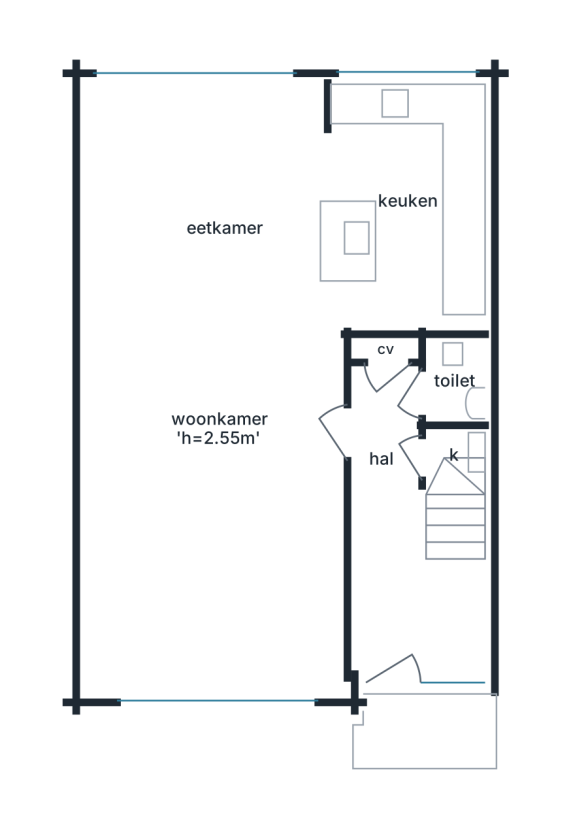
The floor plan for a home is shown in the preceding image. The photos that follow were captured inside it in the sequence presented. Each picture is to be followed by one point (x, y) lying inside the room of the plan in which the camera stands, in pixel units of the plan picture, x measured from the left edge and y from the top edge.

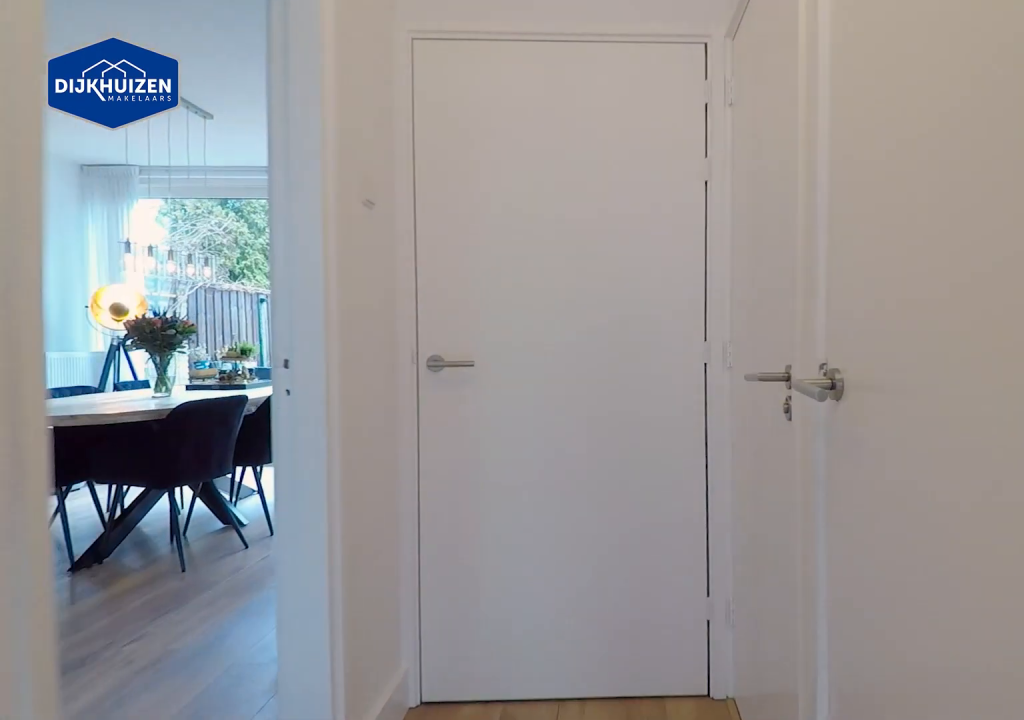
(402, 547)
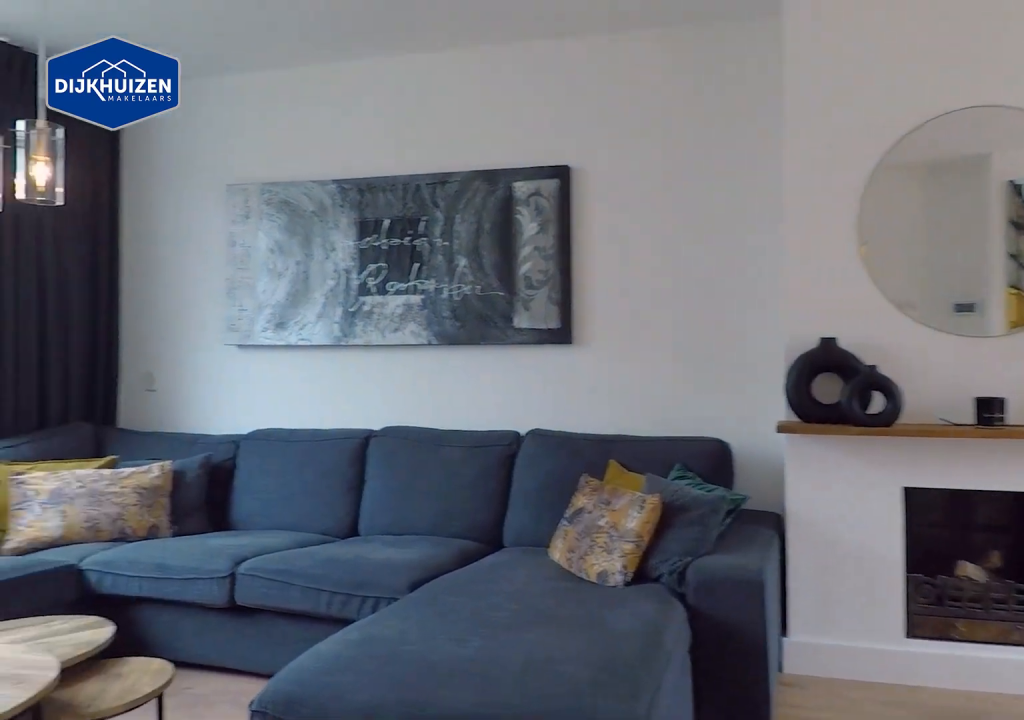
(204, 417)
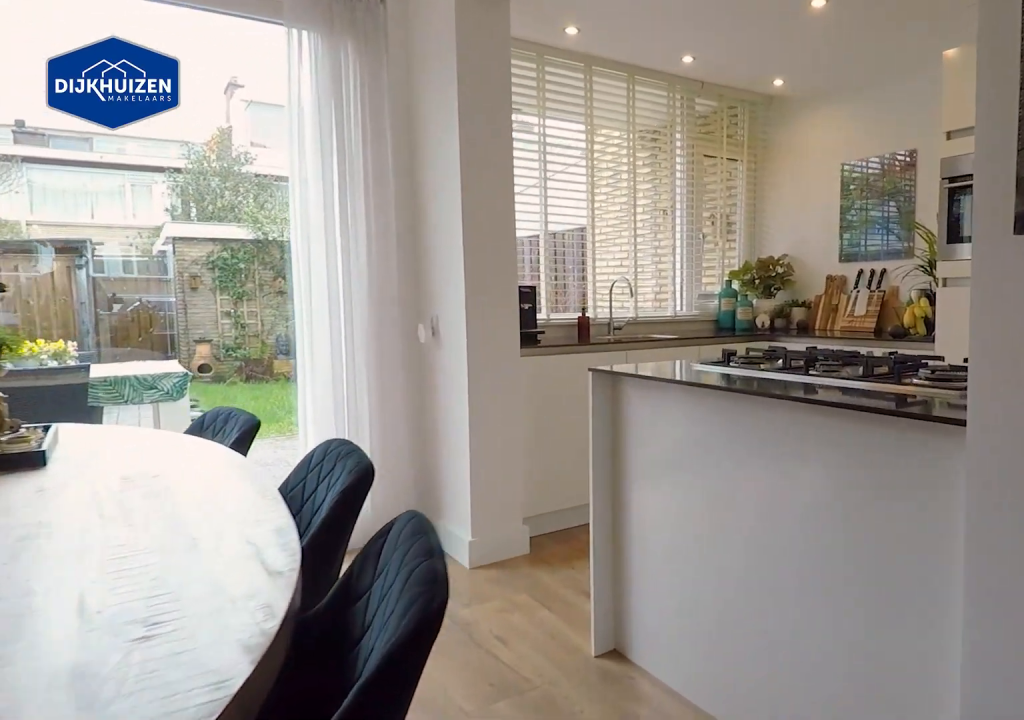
(205, 418)
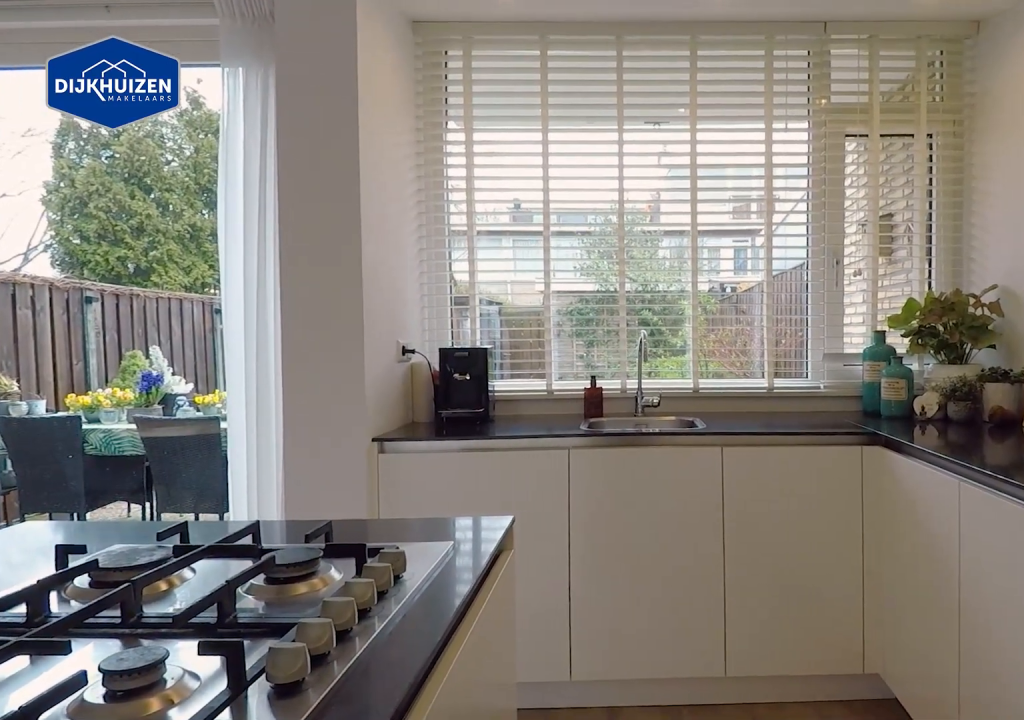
(402, 206)
